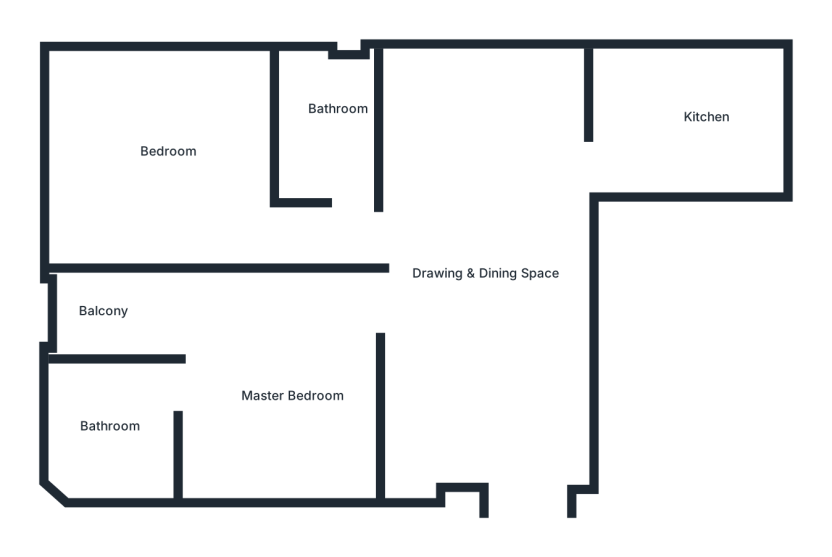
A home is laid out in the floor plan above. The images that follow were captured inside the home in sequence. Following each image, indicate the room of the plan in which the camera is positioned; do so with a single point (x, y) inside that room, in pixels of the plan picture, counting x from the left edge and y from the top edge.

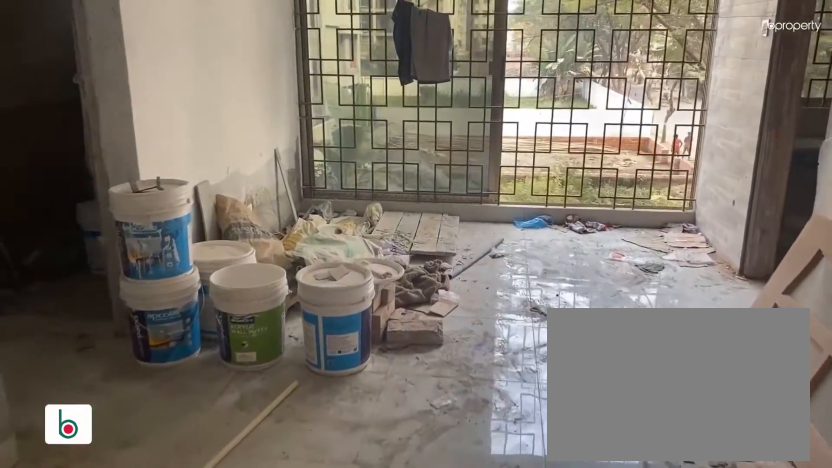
(494, 310)
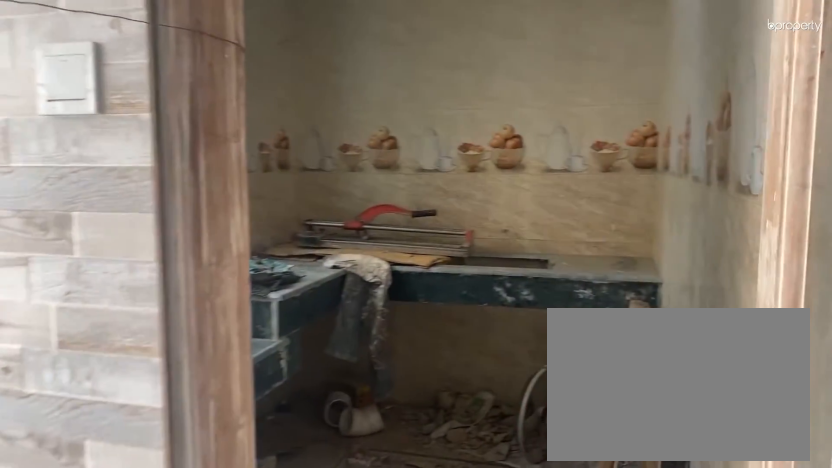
(606, 158)
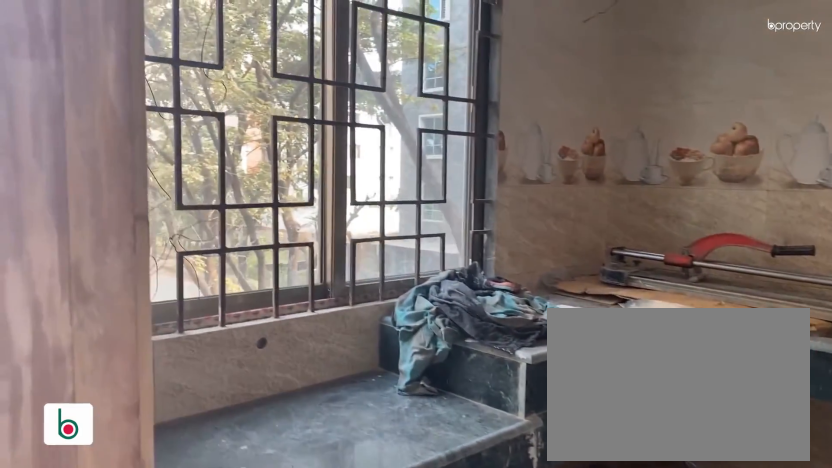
(701, 117)
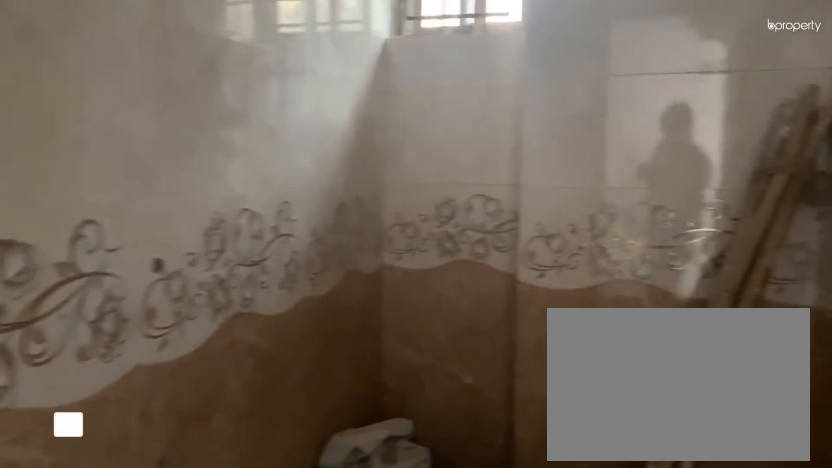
(331, 130)
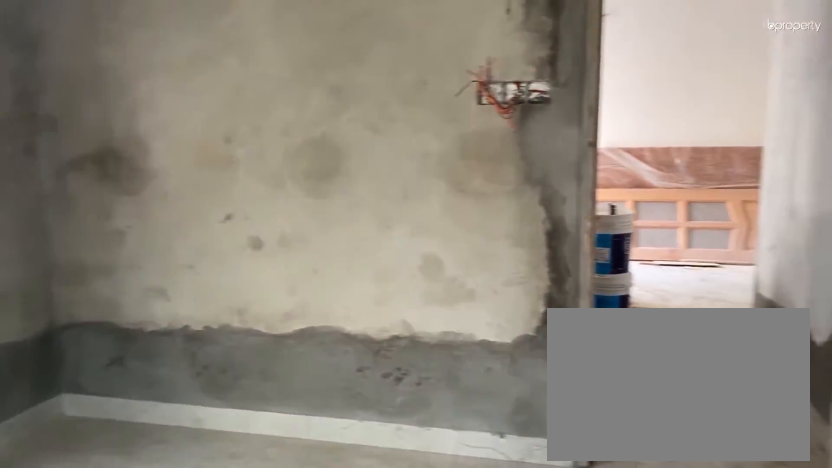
(157, 156)
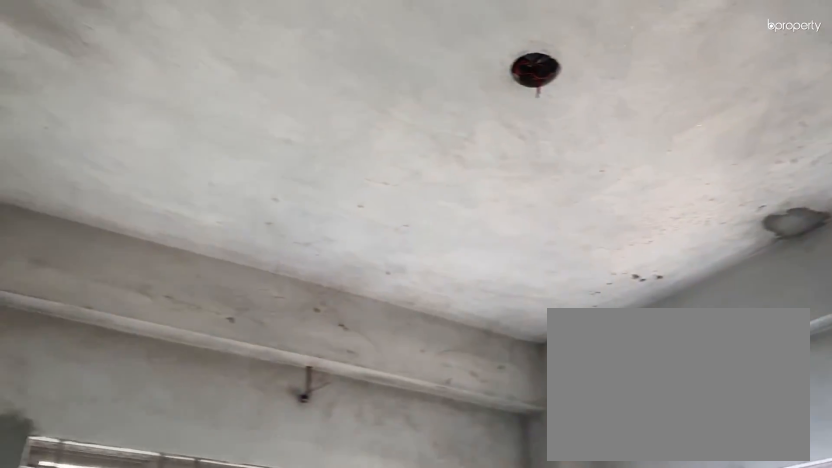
(156, 156)
